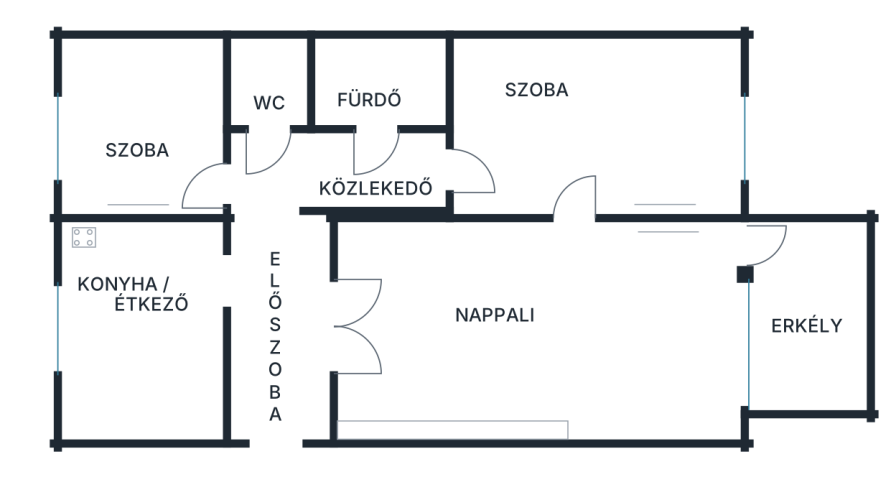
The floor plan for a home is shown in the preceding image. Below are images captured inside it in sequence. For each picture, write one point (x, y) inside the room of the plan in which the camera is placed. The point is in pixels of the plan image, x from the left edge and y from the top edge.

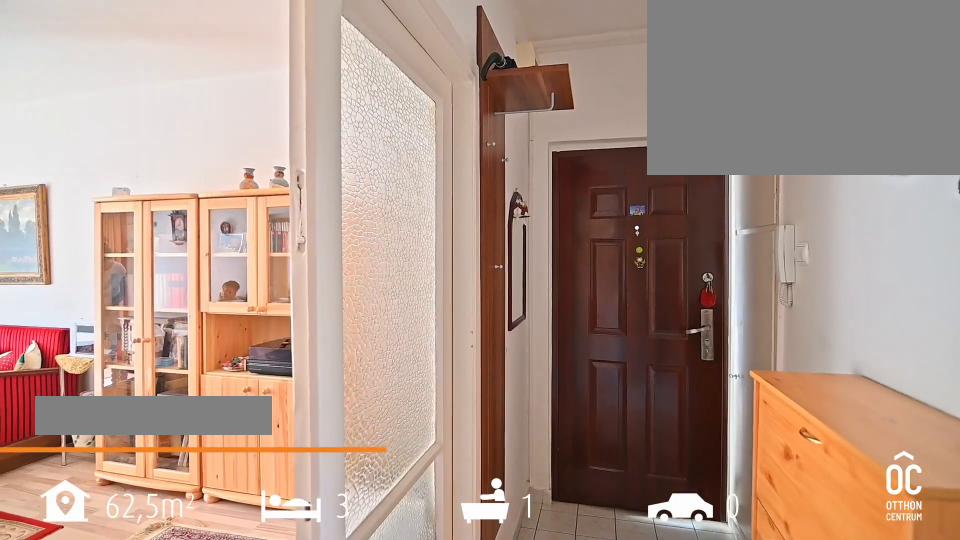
(277, 316)
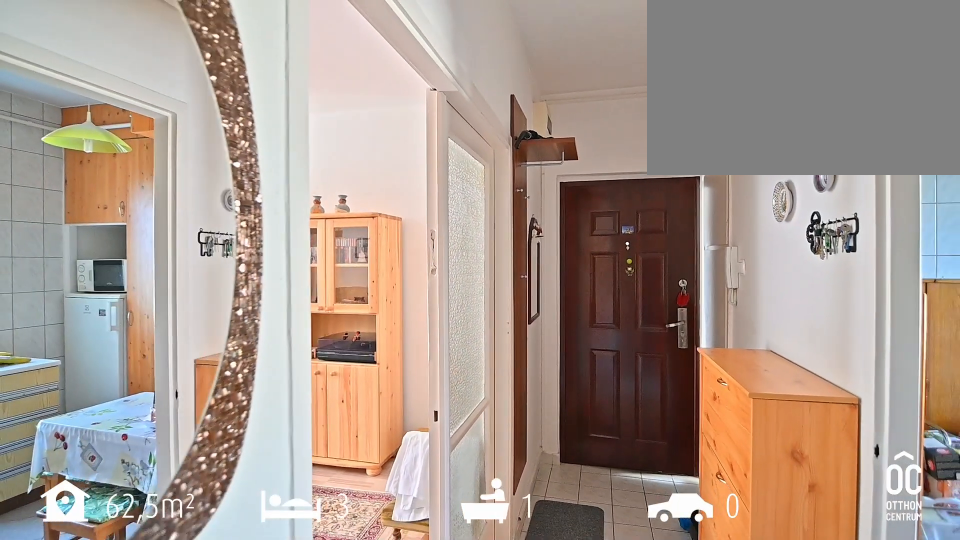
(277, 317)
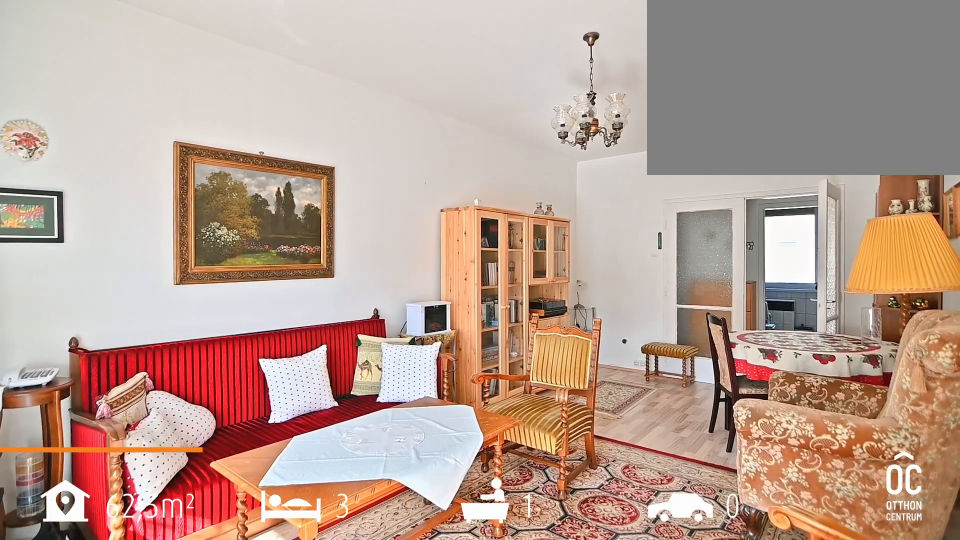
(532, 335)
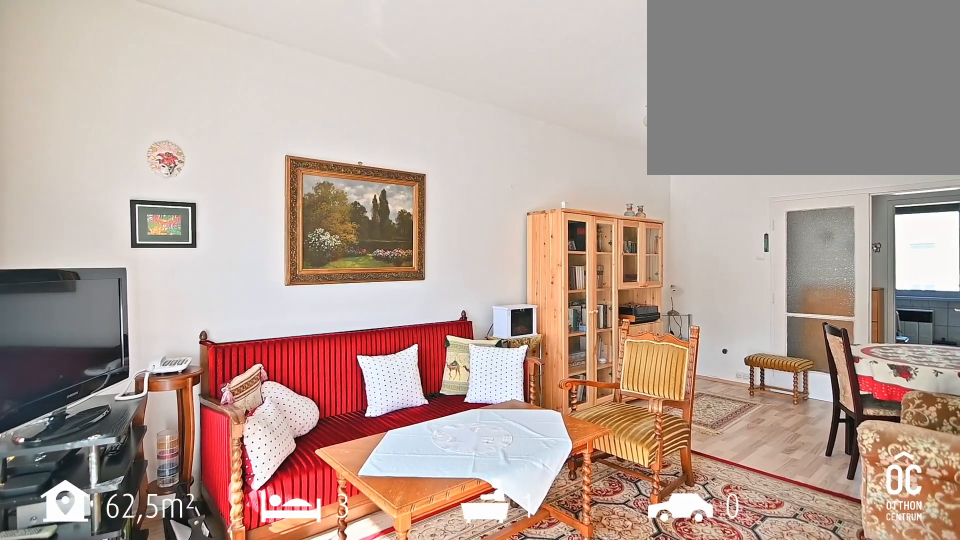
(532, 335)
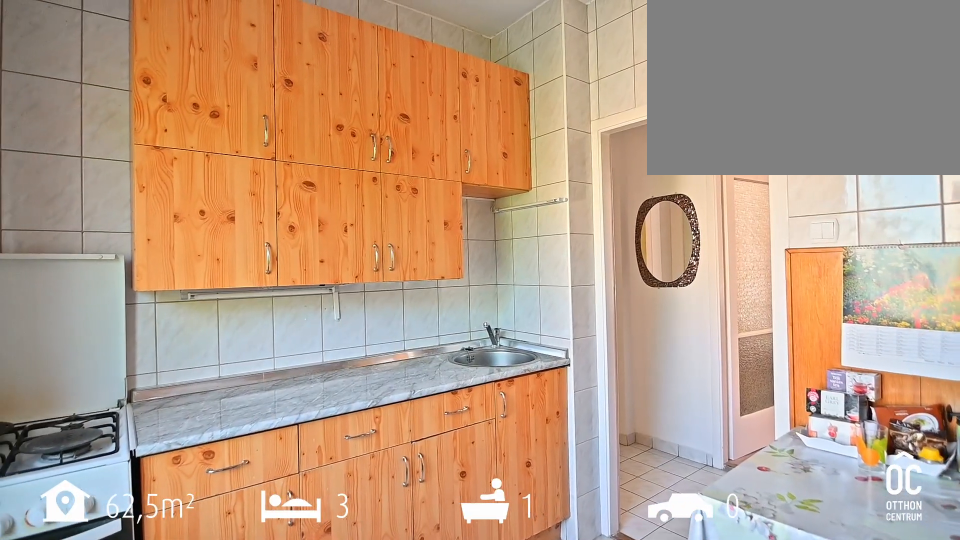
(139, 329)
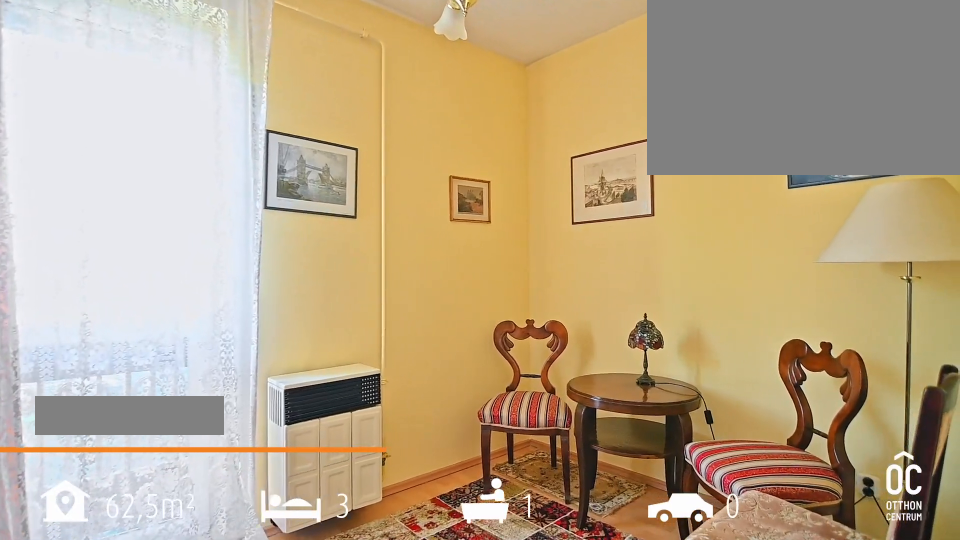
(139, 130)
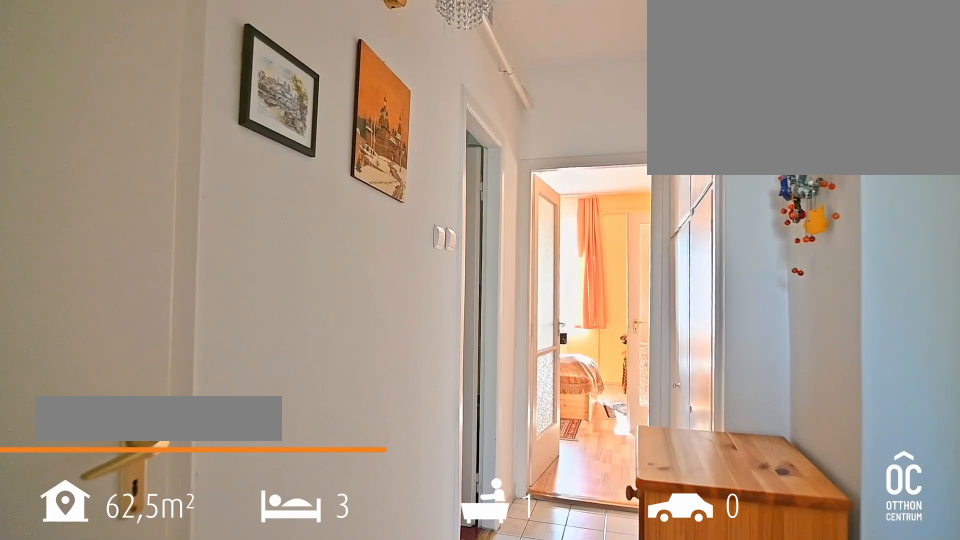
(337, 170)
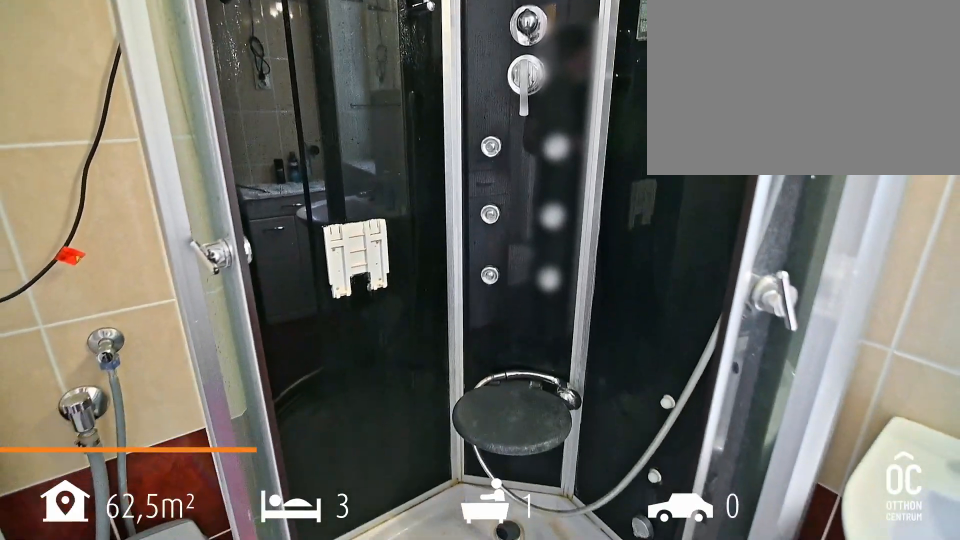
(375, 82)
